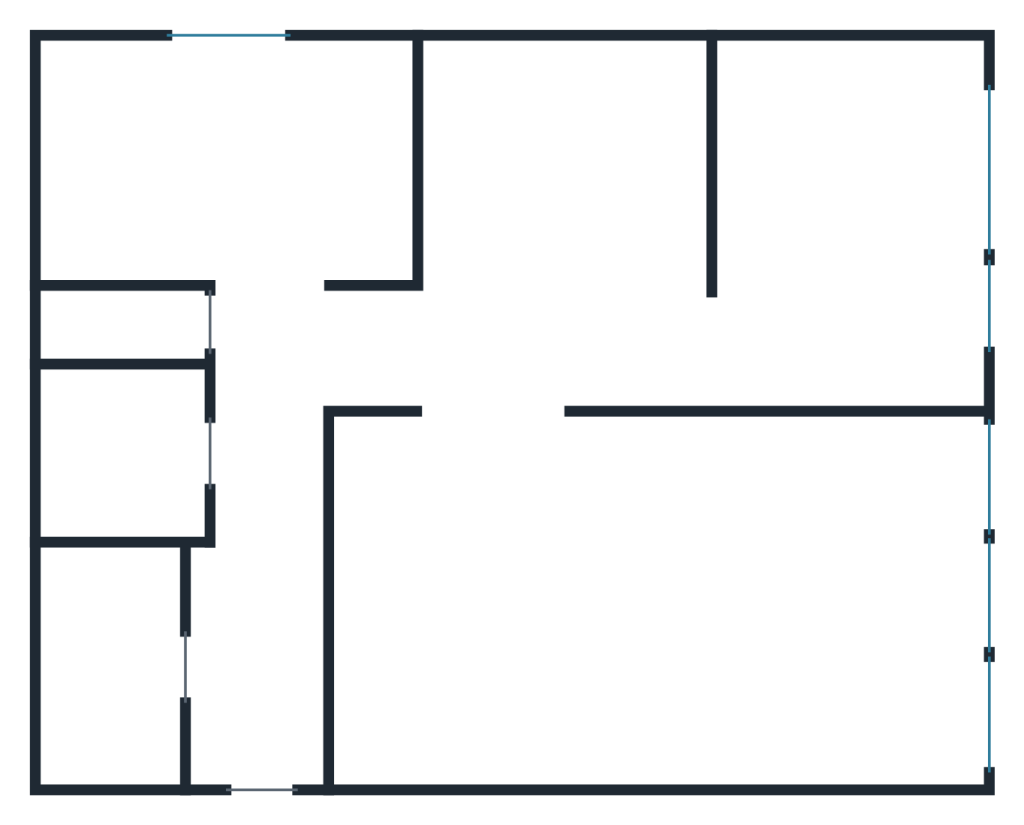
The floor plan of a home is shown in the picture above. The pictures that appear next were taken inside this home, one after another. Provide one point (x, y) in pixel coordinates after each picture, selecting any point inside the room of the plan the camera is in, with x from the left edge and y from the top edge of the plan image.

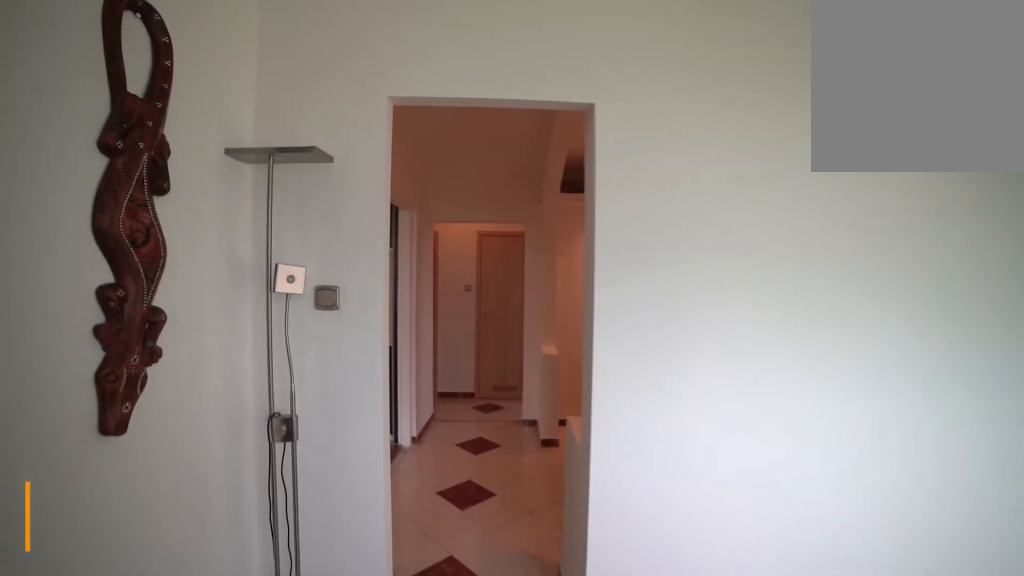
(846, 349)
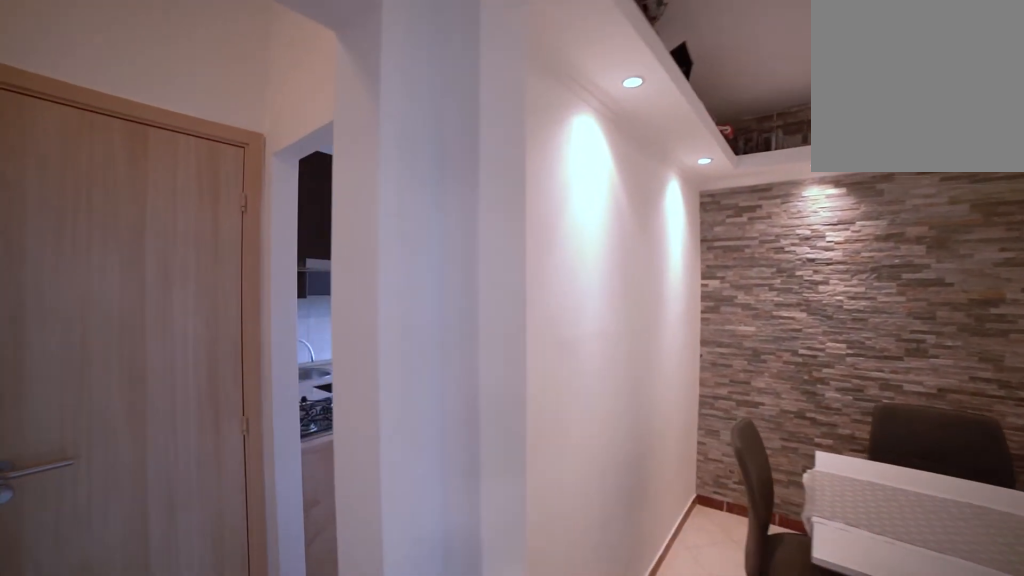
(564, 309)
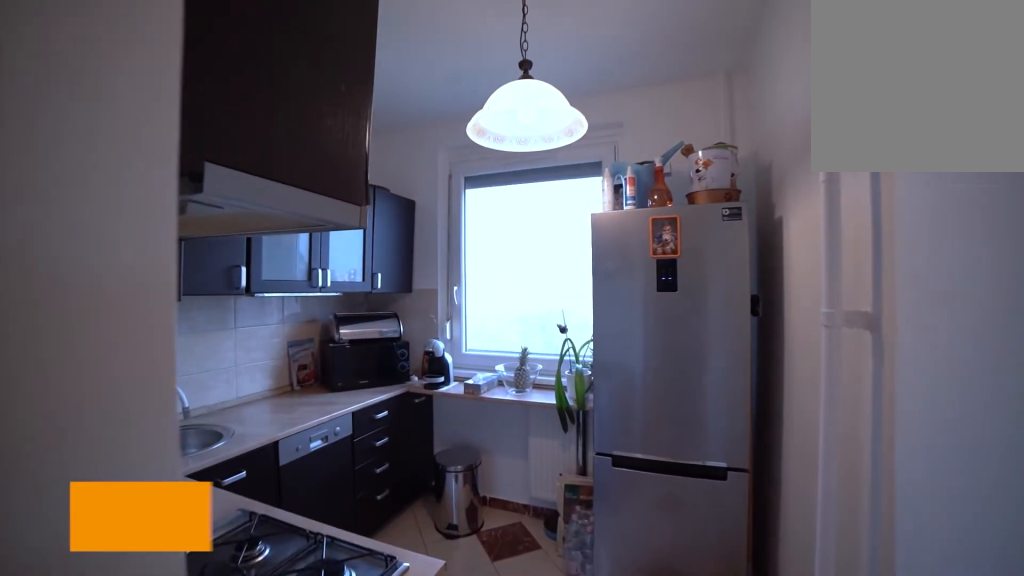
(263, 181)
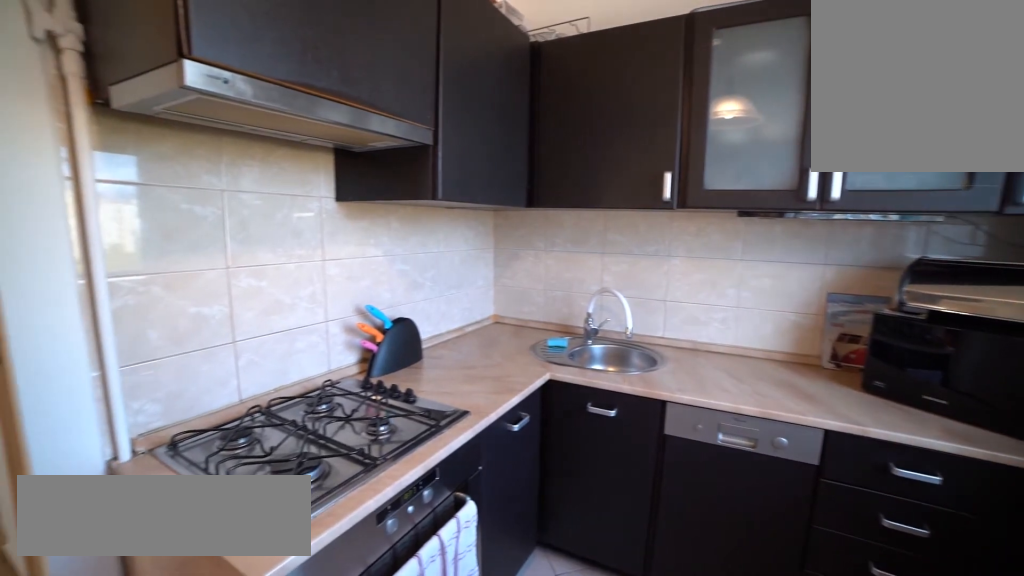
(264, 180)
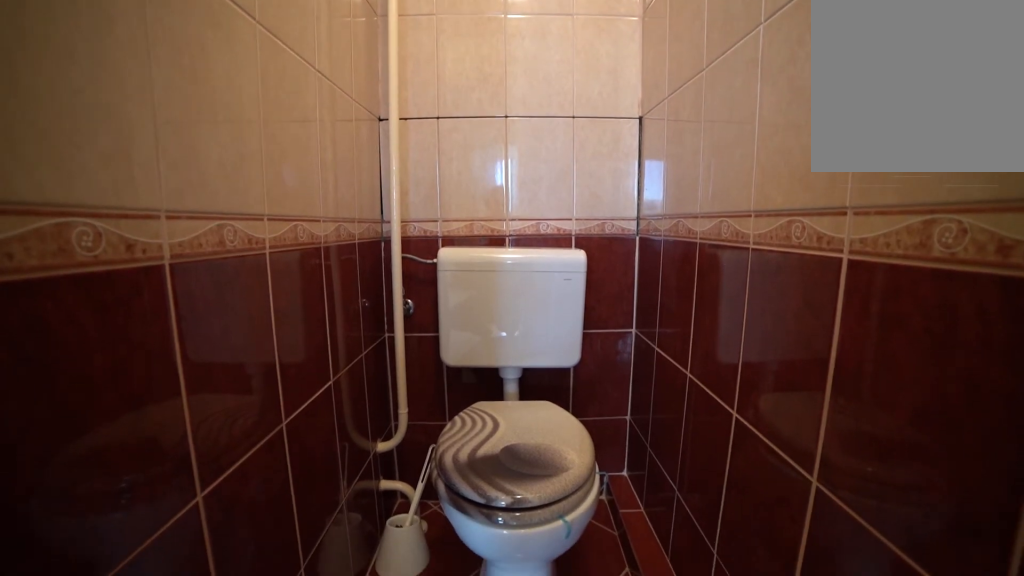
(125, 322)
